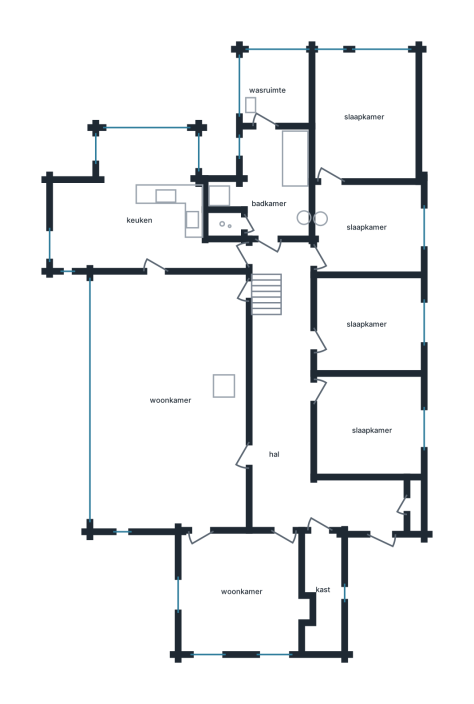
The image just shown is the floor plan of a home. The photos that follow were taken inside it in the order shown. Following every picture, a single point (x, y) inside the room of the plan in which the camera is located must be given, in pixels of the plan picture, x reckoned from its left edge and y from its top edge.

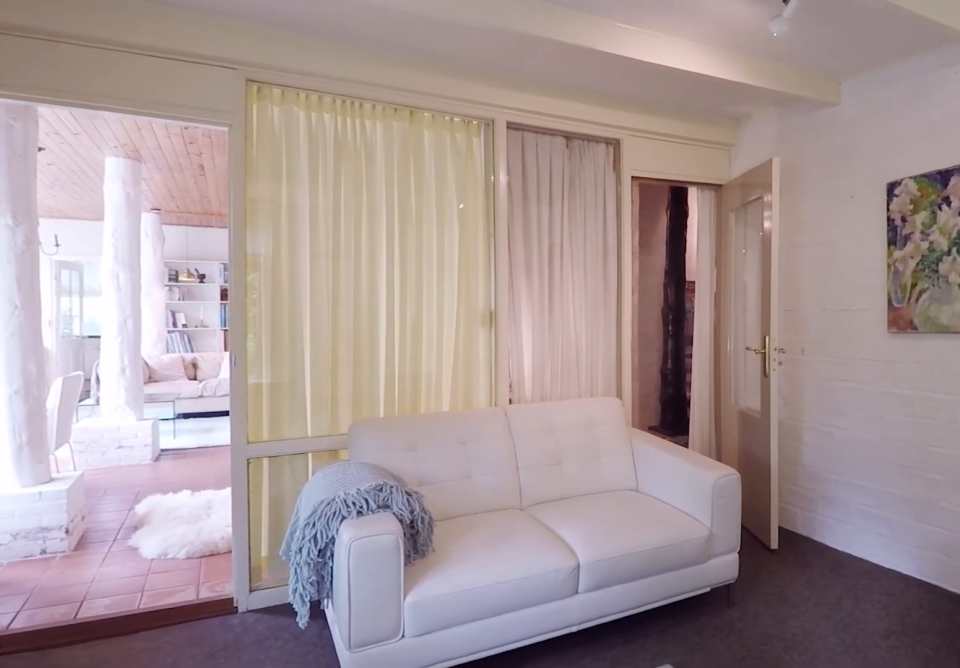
(241, 591)
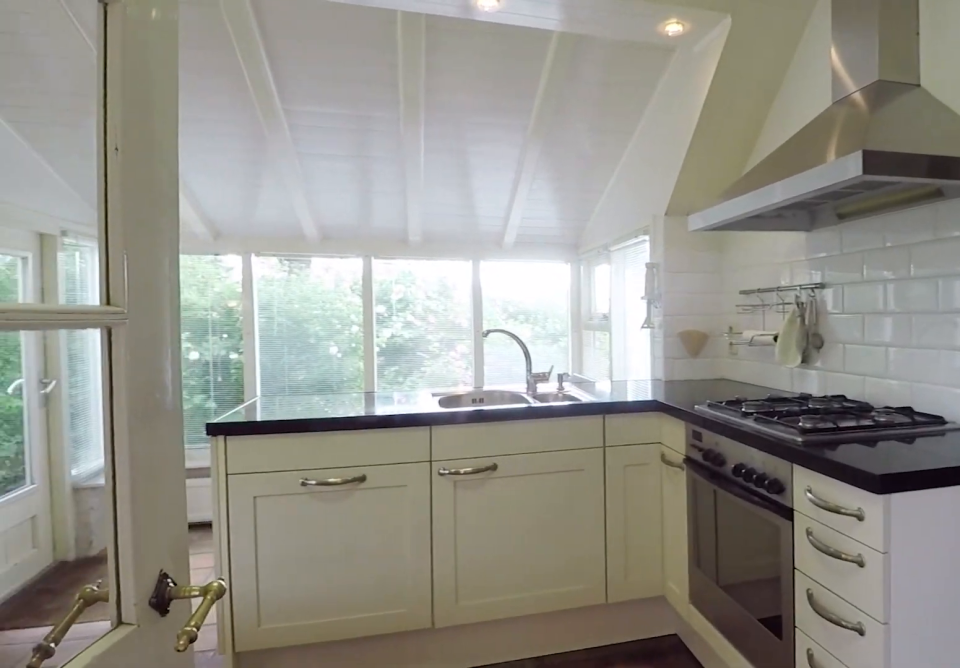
(140, 209)
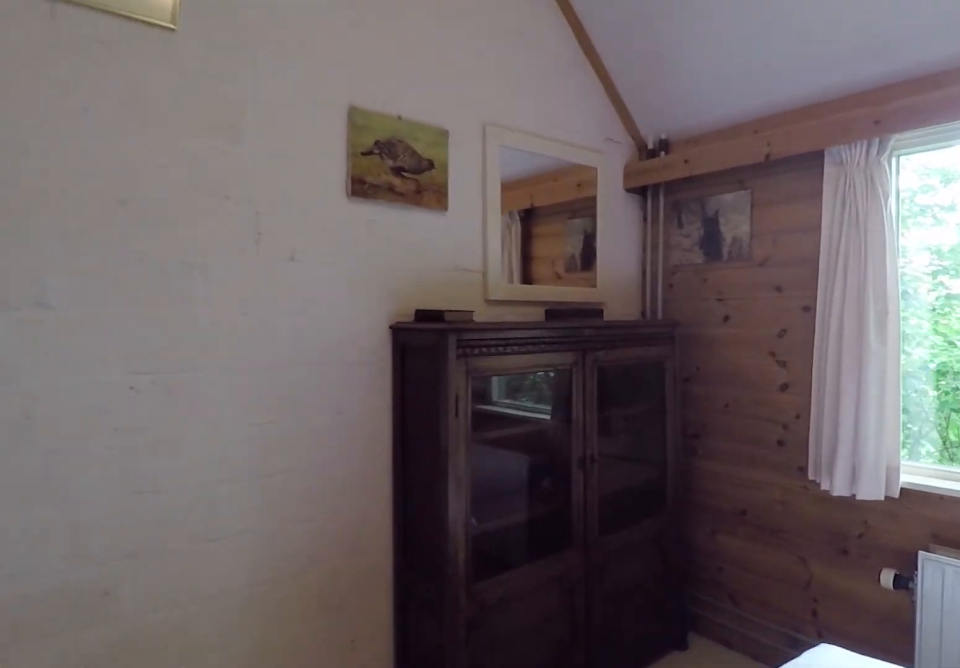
(367, 425)
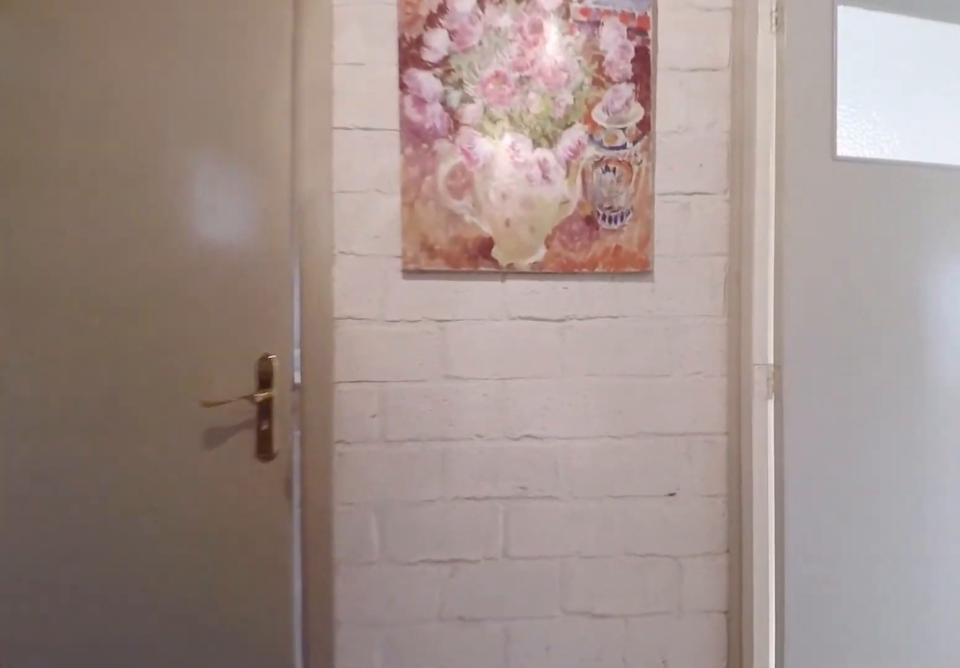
(299, 416)
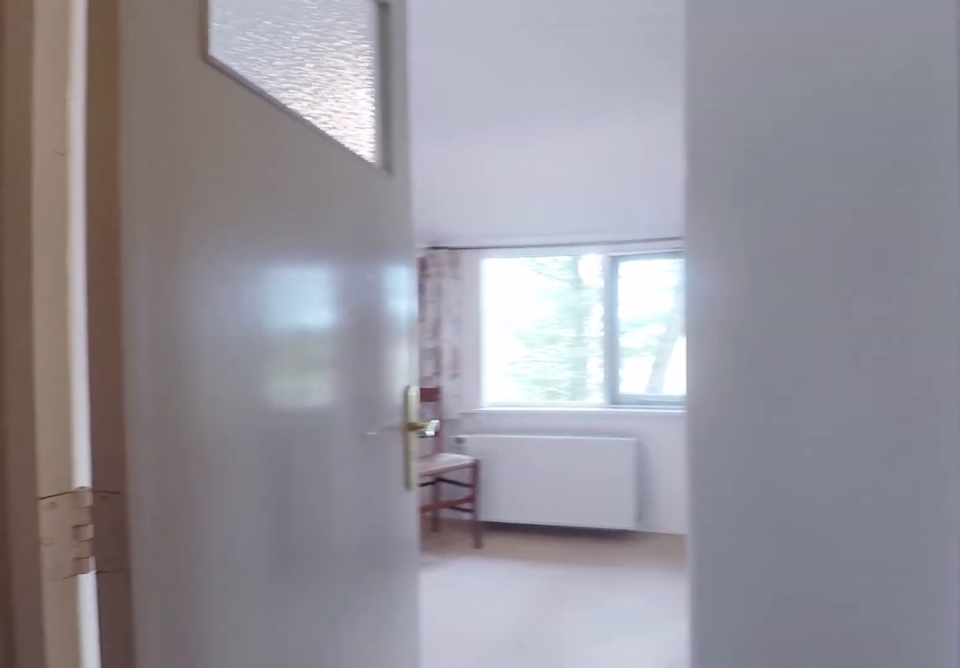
(299, 416)
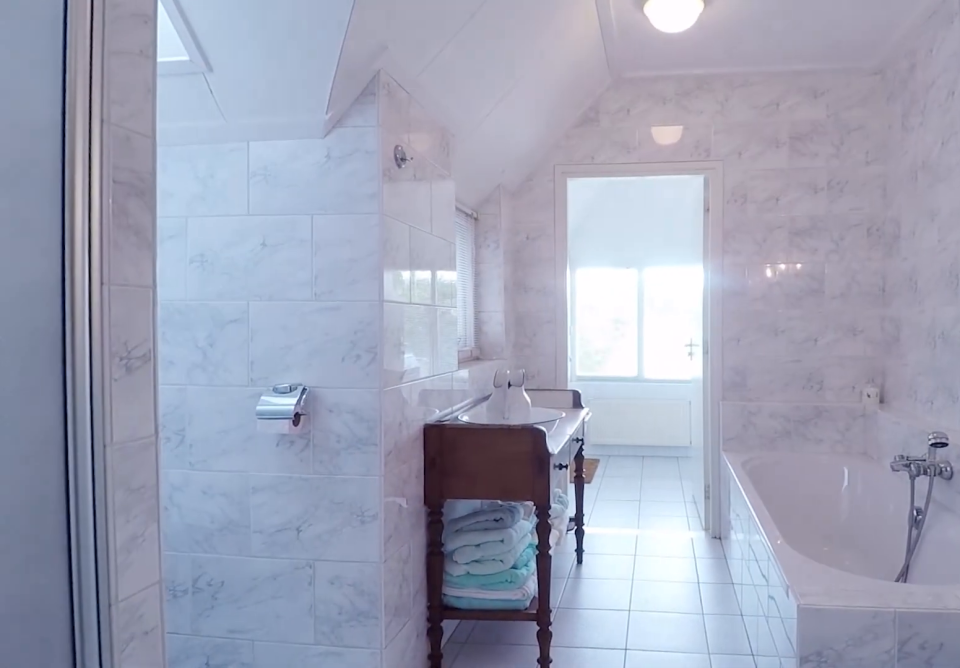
(270, 183)
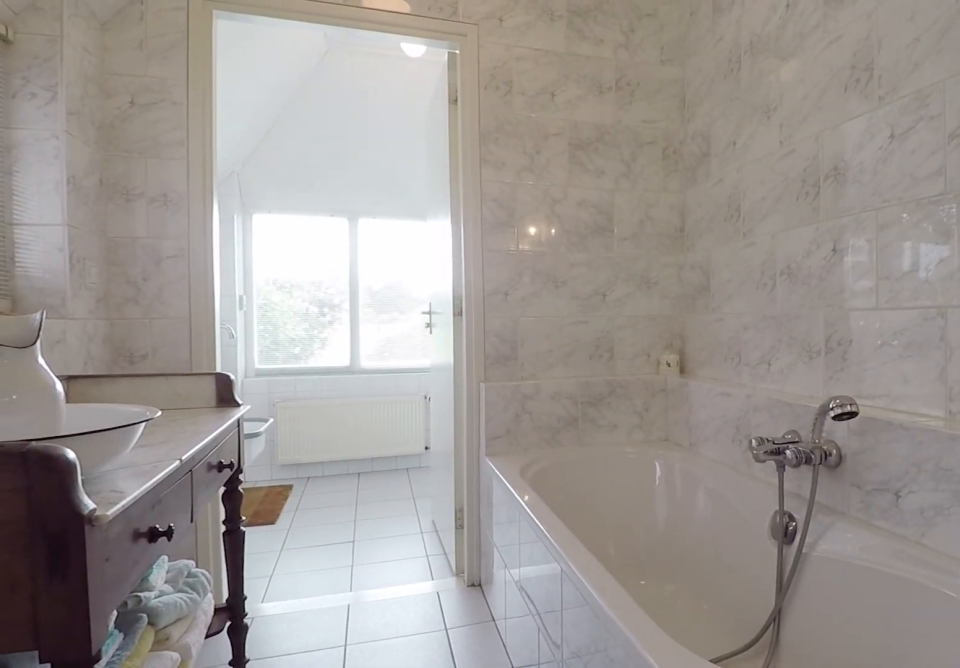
(270, 183)
